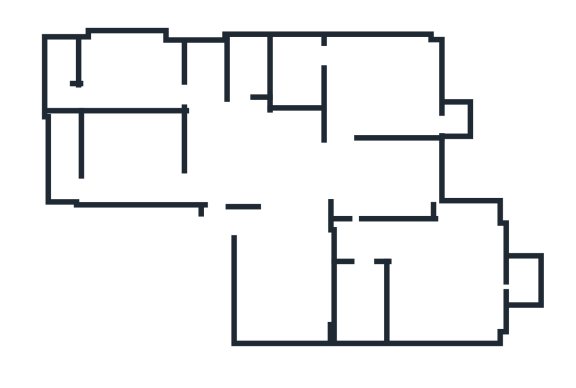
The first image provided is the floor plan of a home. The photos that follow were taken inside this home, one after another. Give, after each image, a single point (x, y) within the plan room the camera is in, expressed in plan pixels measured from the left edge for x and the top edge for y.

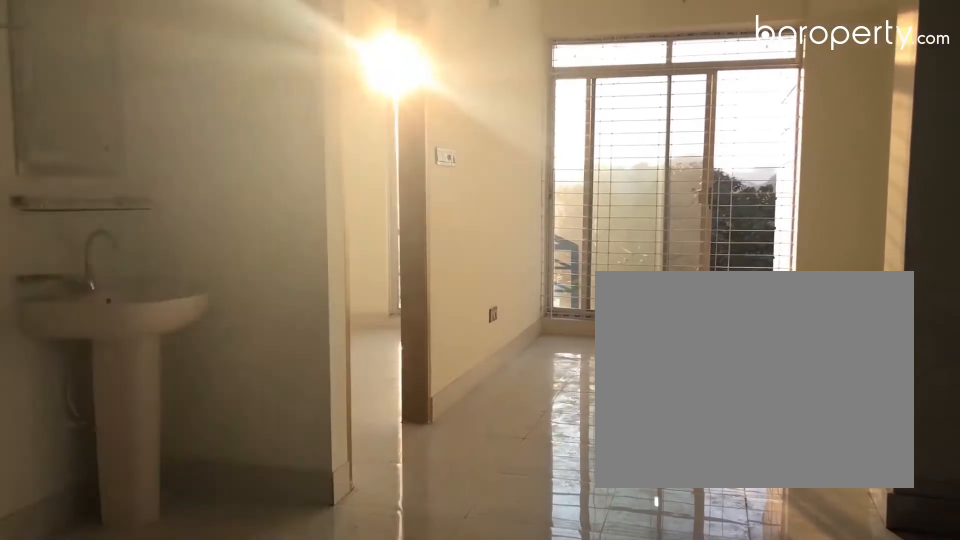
(294, 185)
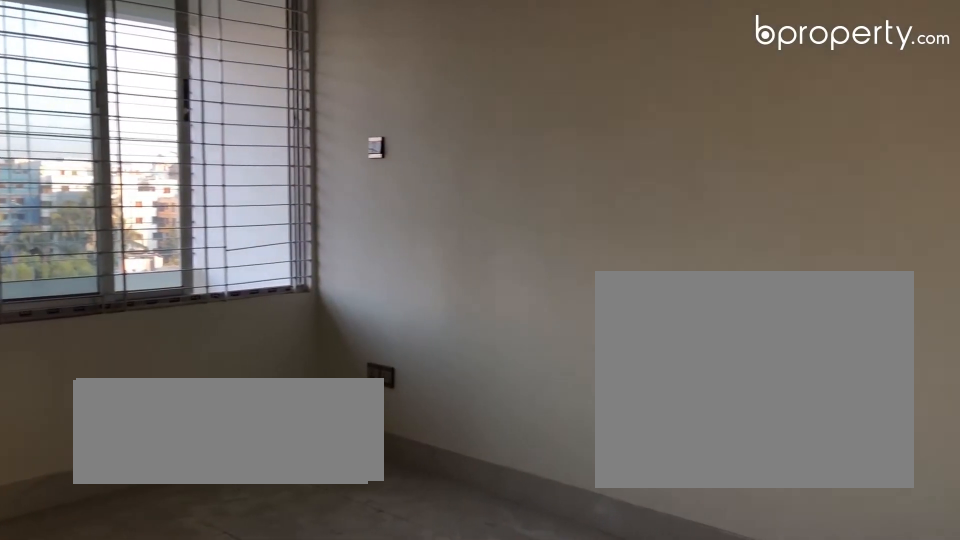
(122, 156)
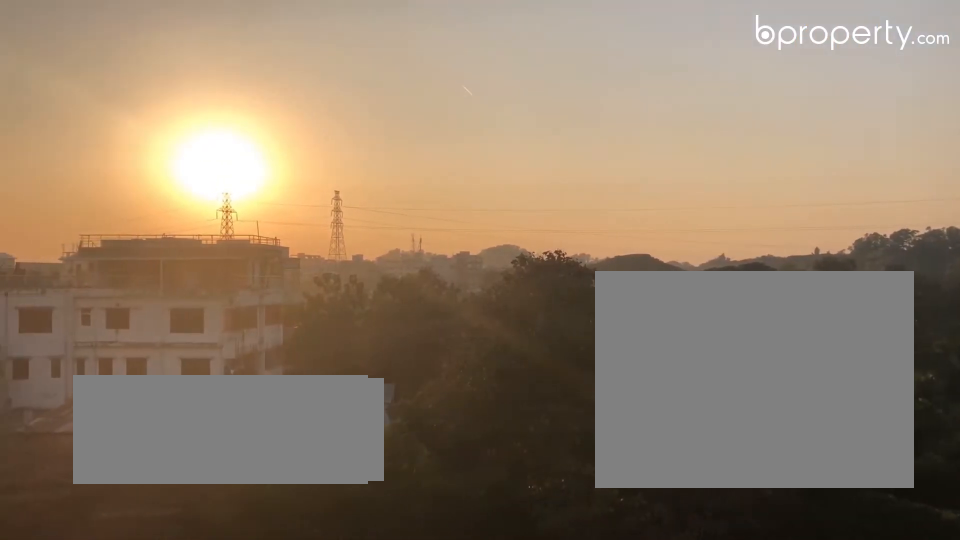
(451, 116)
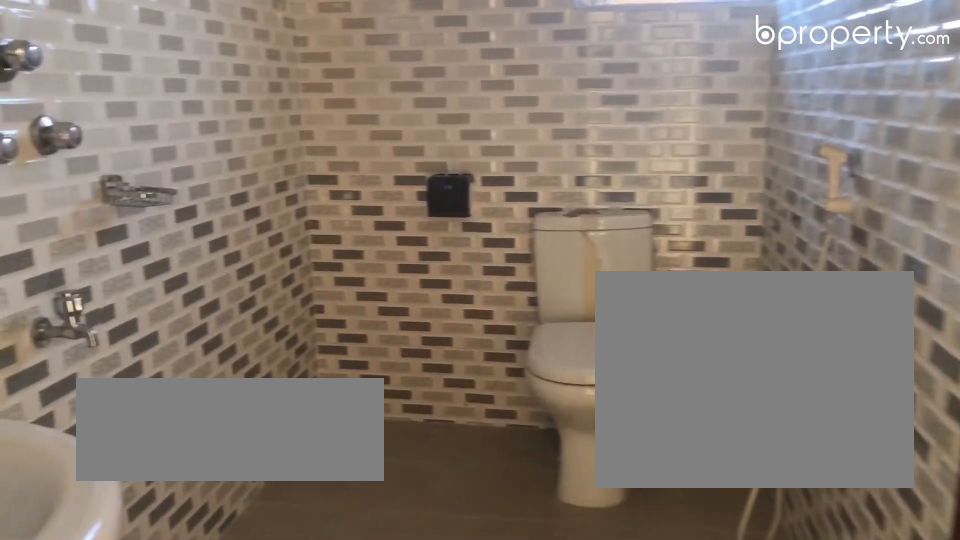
(356, 294)
